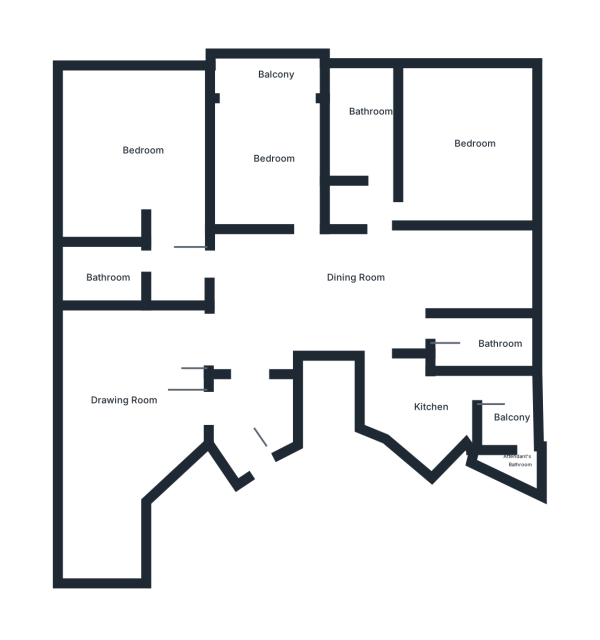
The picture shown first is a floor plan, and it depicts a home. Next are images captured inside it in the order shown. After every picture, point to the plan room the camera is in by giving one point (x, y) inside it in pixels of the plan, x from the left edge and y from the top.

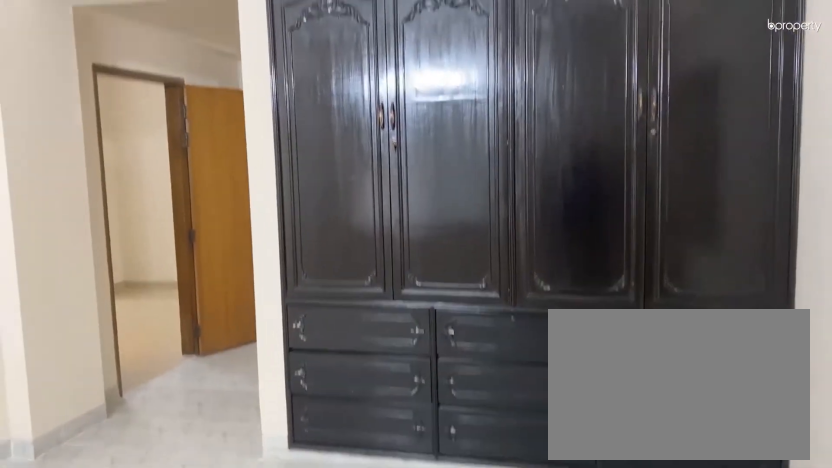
(144, 146)
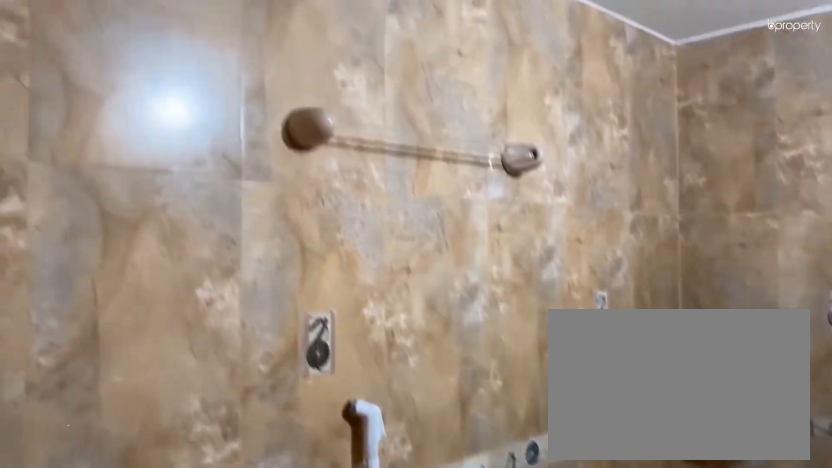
(108, 270)
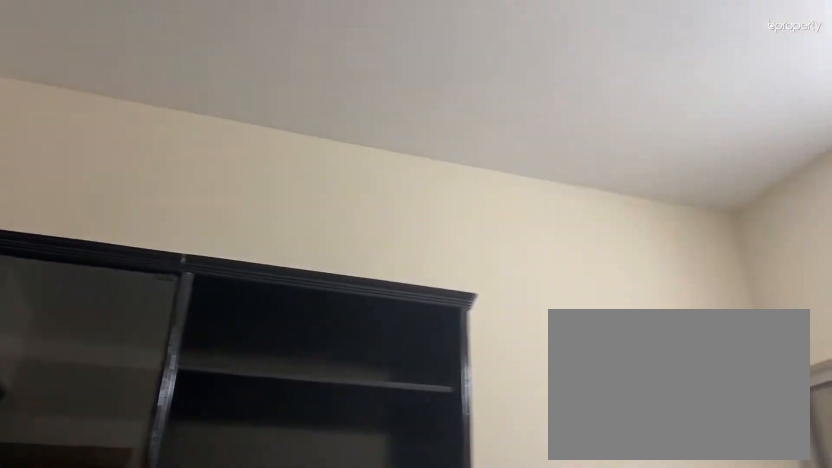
(268, 135)
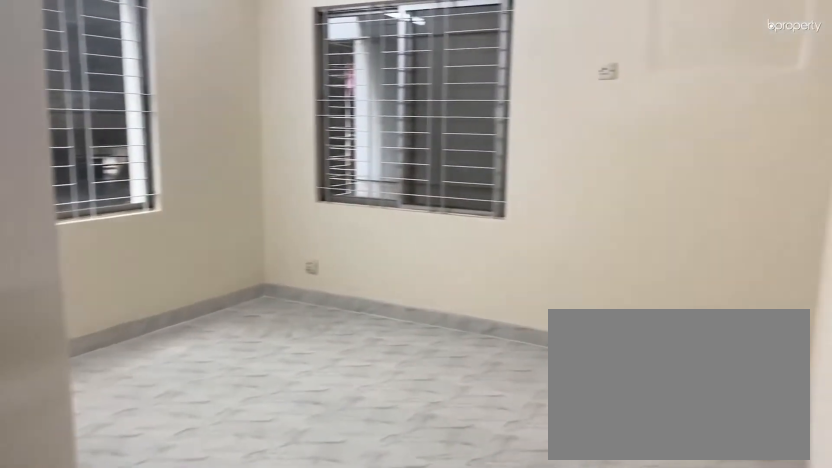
(459, 165)
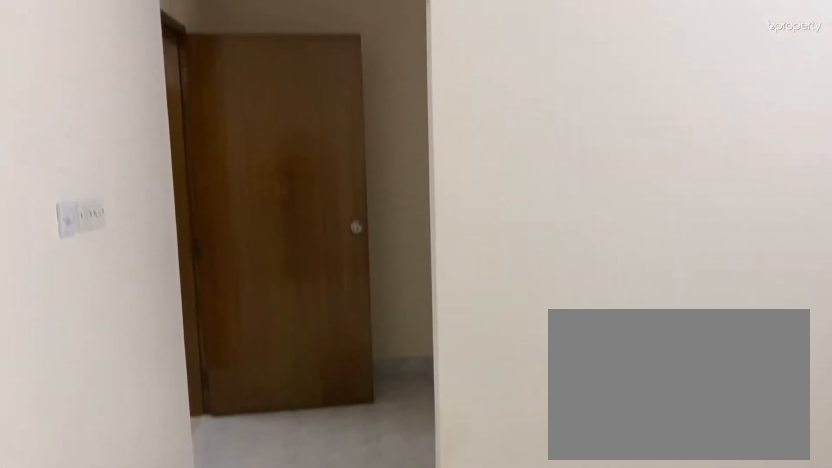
(459, 165)
